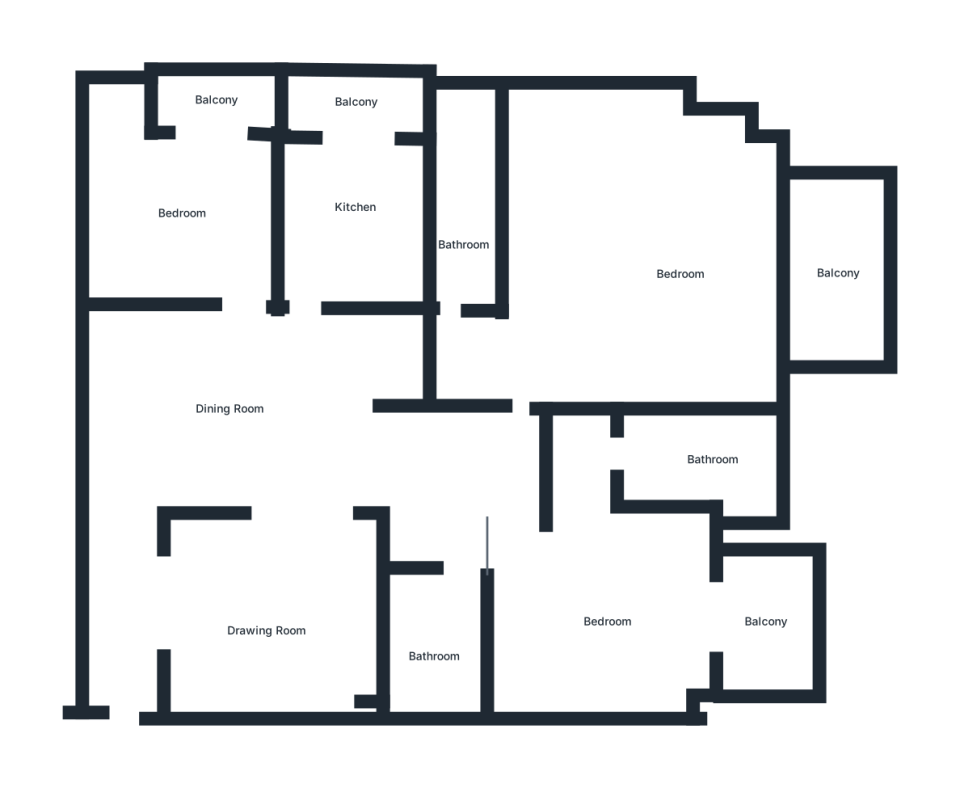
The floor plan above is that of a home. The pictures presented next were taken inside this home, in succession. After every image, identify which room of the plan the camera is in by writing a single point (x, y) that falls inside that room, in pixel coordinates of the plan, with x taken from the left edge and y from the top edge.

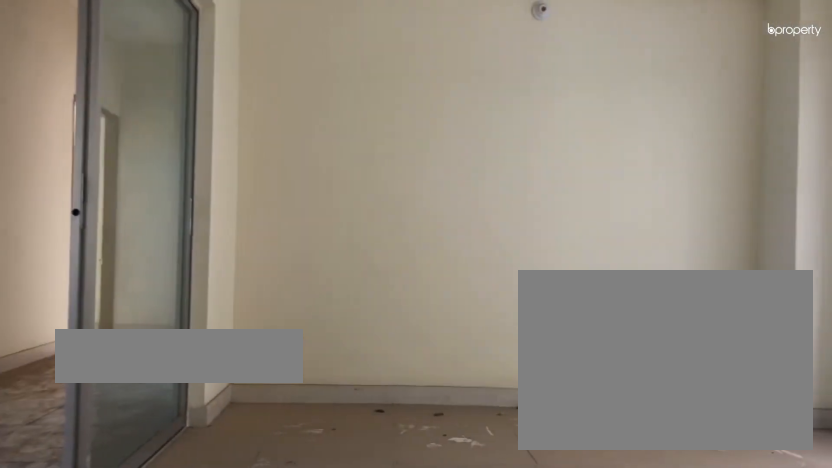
(274, 604)
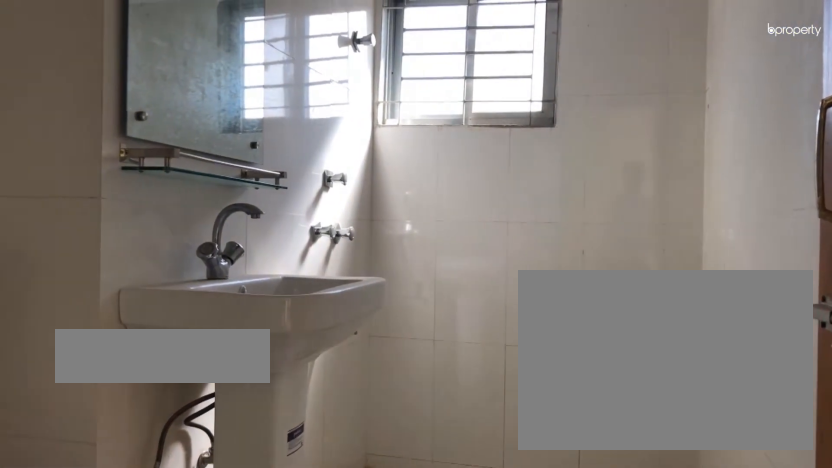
(710, 467)
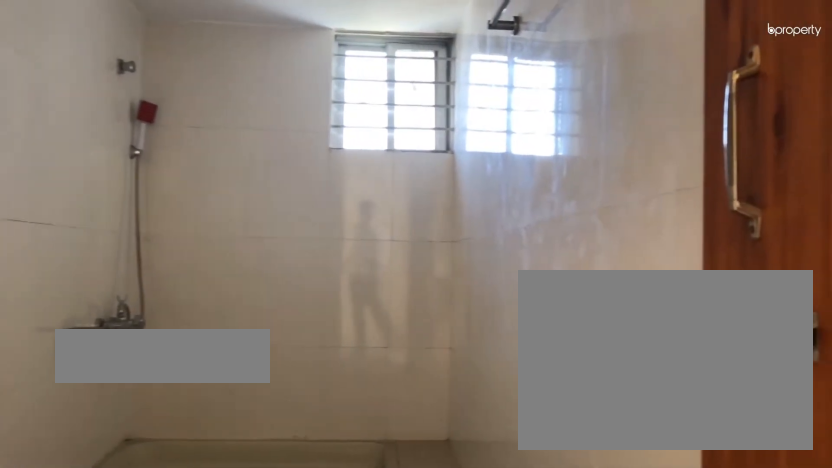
(465, 203)
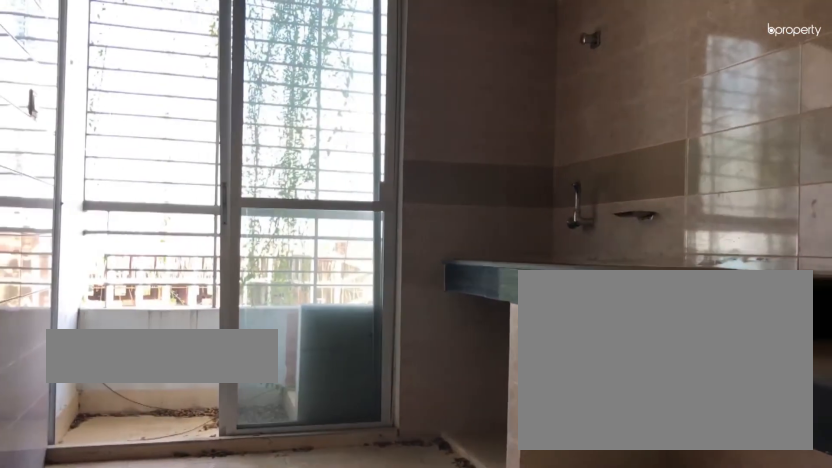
(352, 215)
